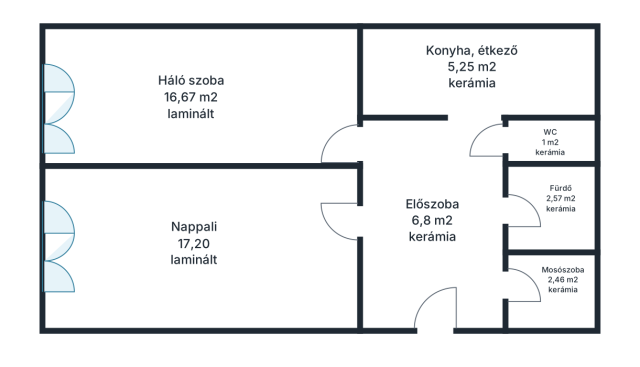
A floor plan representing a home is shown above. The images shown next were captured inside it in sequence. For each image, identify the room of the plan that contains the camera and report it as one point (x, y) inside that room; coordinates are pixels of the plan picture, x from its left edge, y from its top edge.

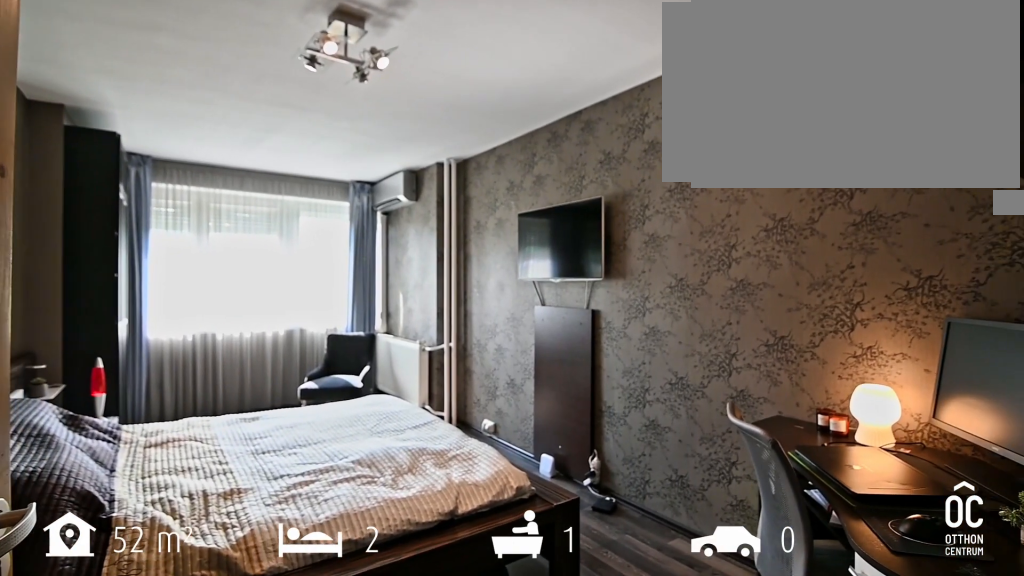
(192, 97)
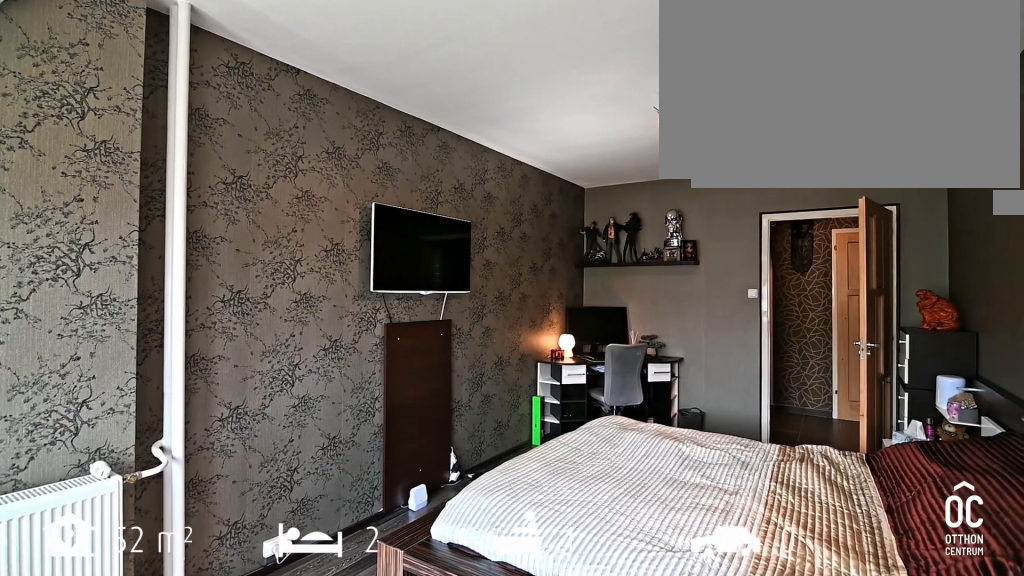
(192, 97)
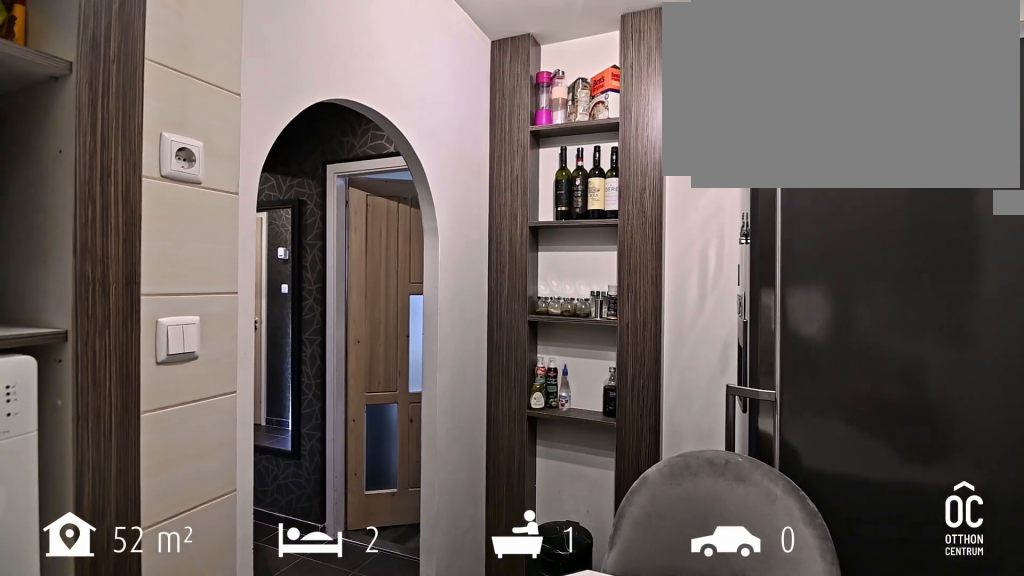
(470, 65)
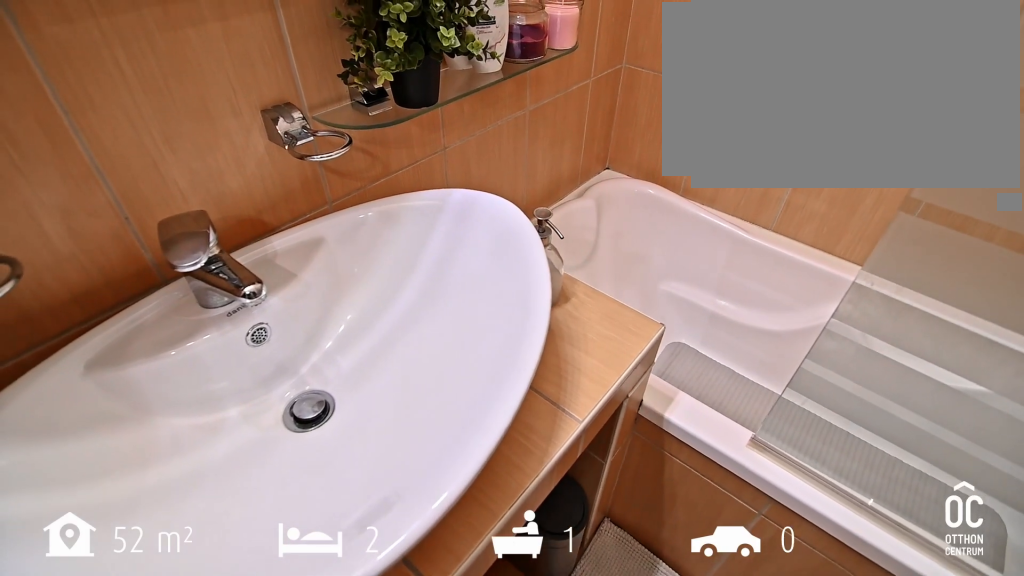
(550, 211)
